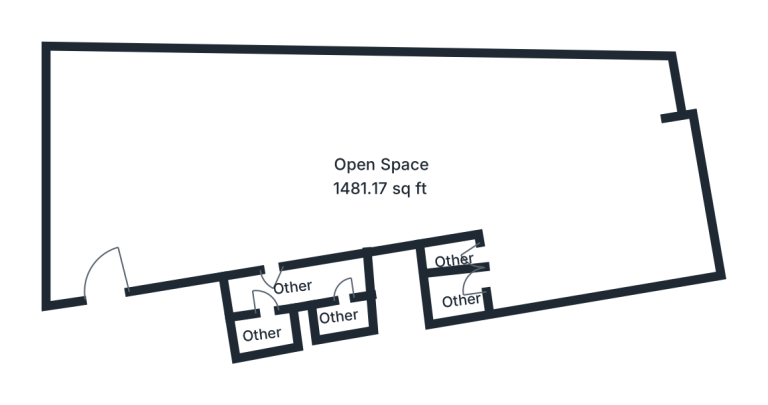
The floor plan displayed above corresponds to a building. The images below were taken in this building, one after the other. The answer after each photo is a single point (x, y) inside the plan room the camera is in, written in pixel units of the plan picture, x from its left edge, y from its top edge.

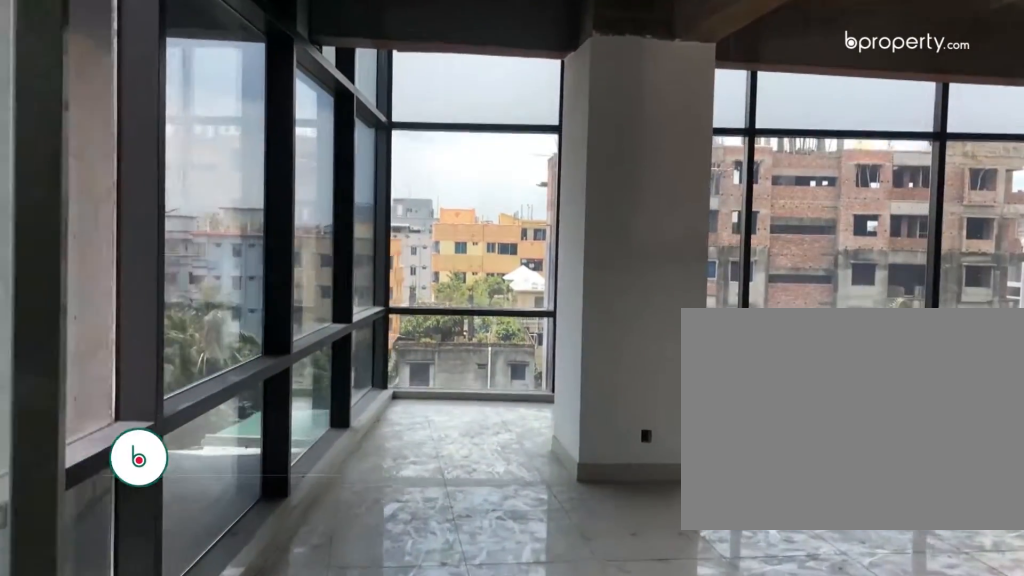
(109, 230)
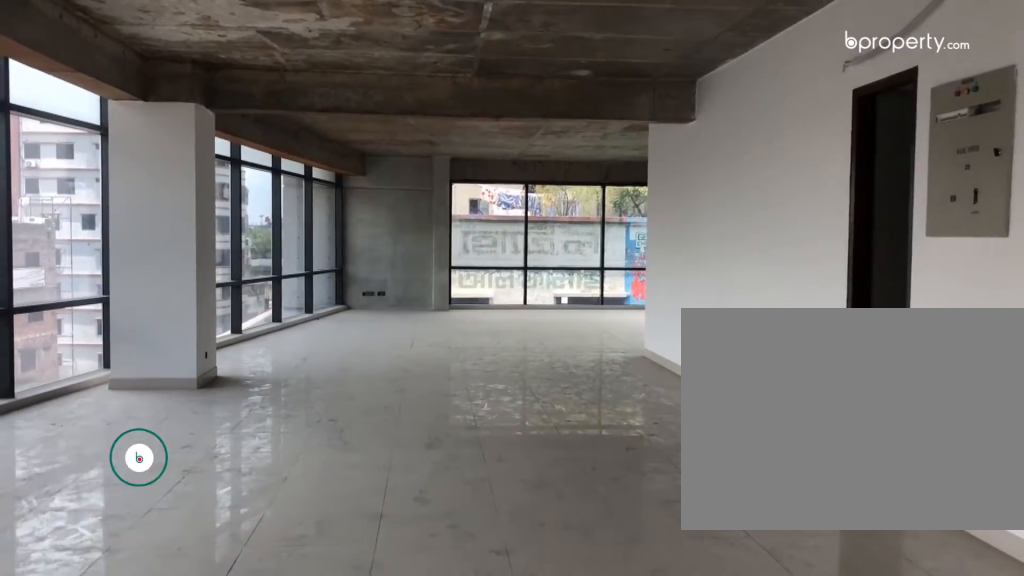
(140, 176)
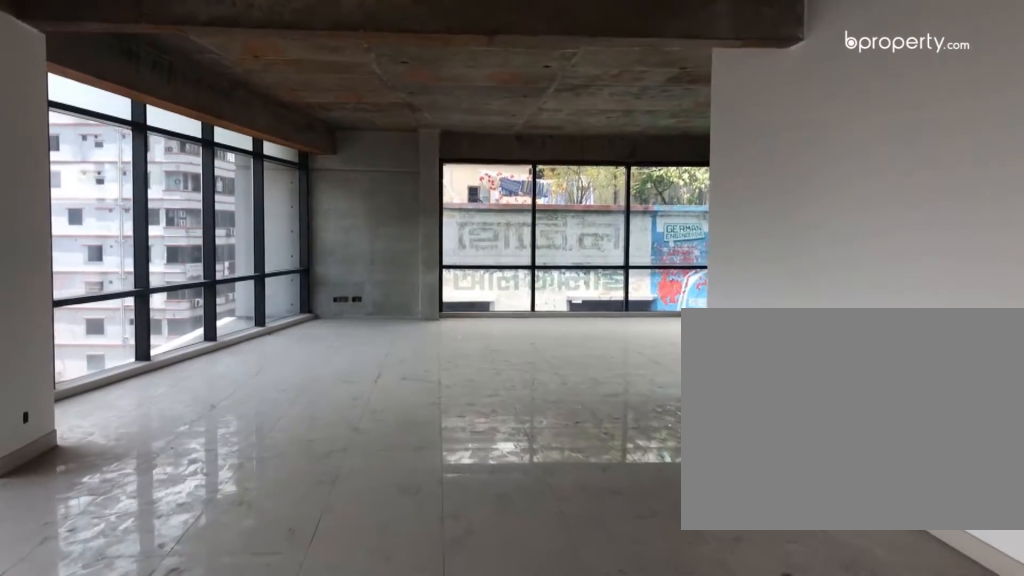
(269, 169)
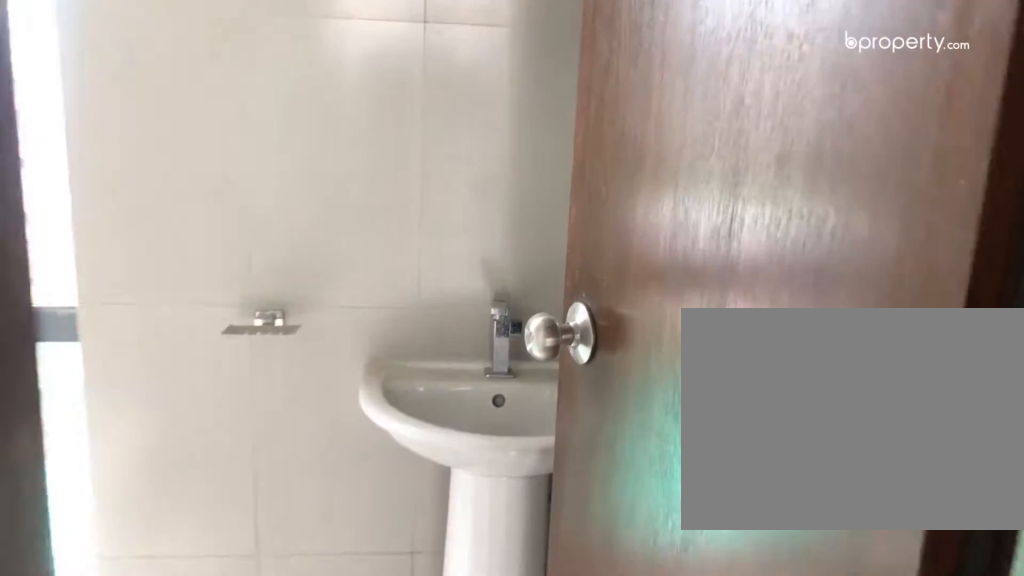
(263, 329)
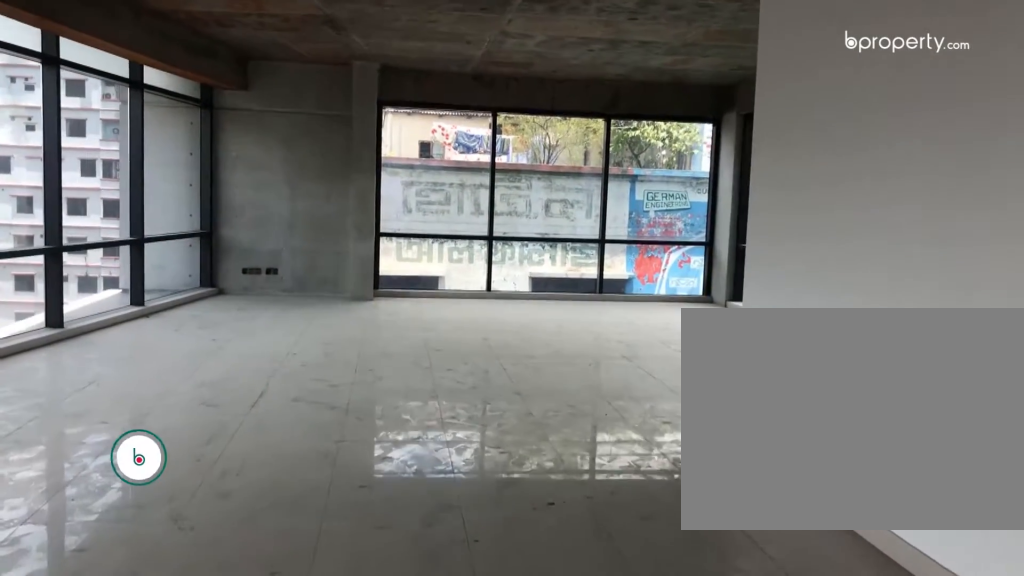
(427, 135)
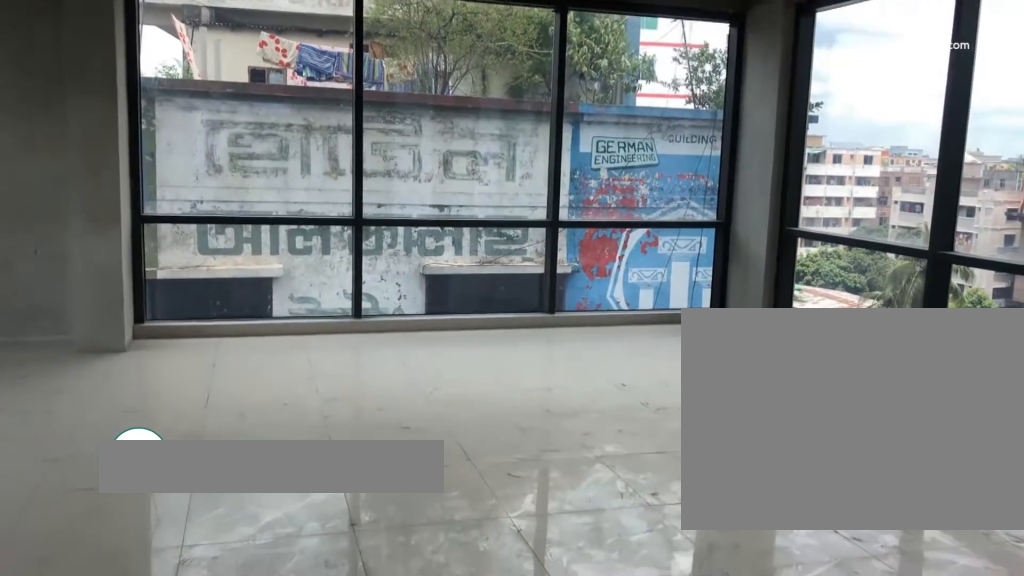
(526, 151)
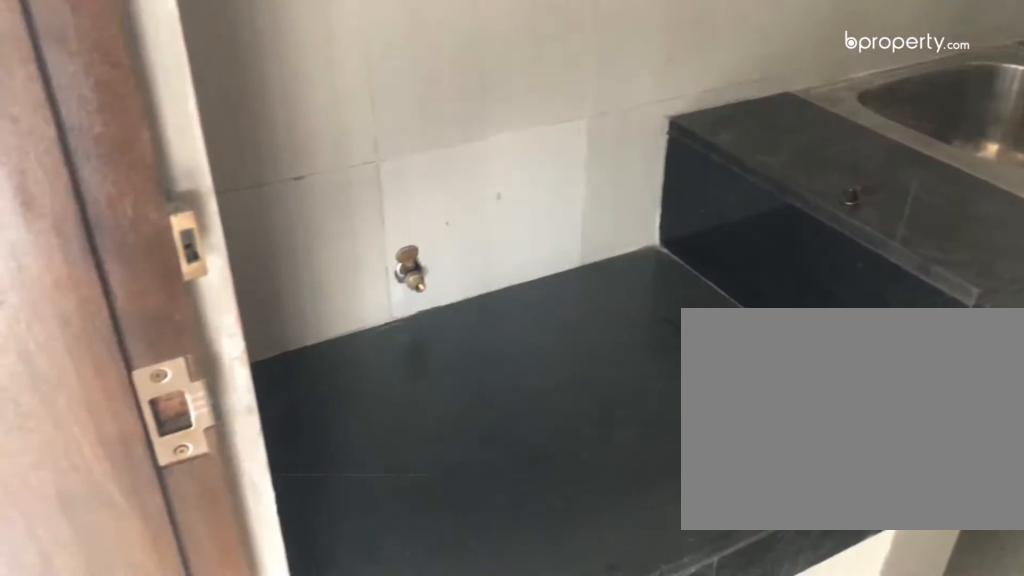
(445, 252)
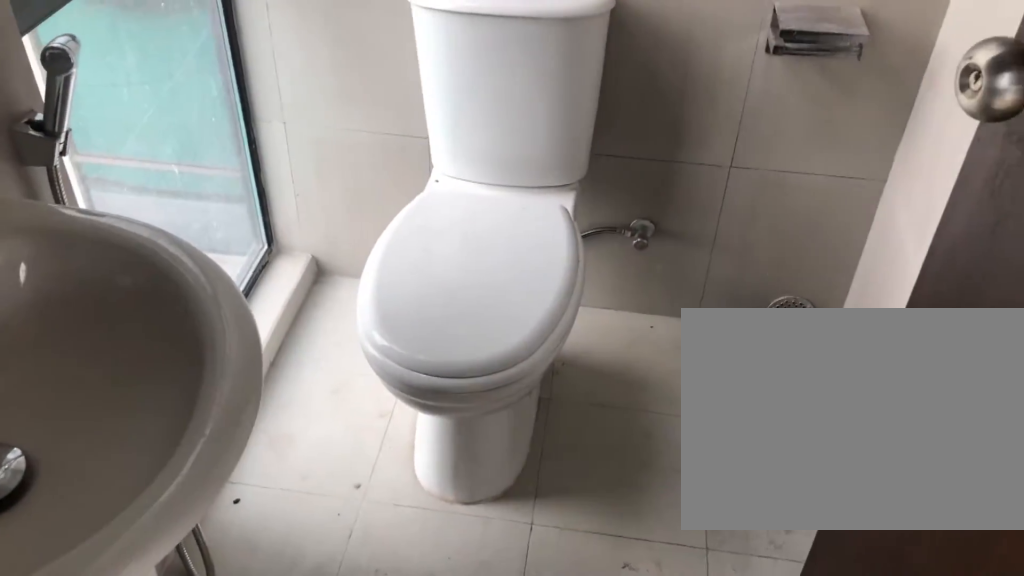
(459, 300)
